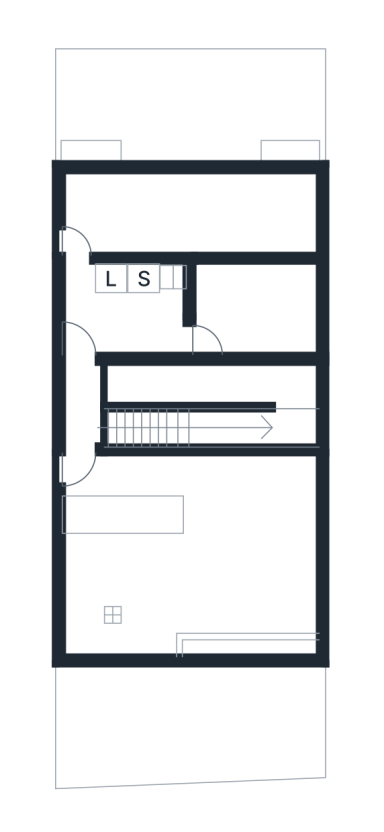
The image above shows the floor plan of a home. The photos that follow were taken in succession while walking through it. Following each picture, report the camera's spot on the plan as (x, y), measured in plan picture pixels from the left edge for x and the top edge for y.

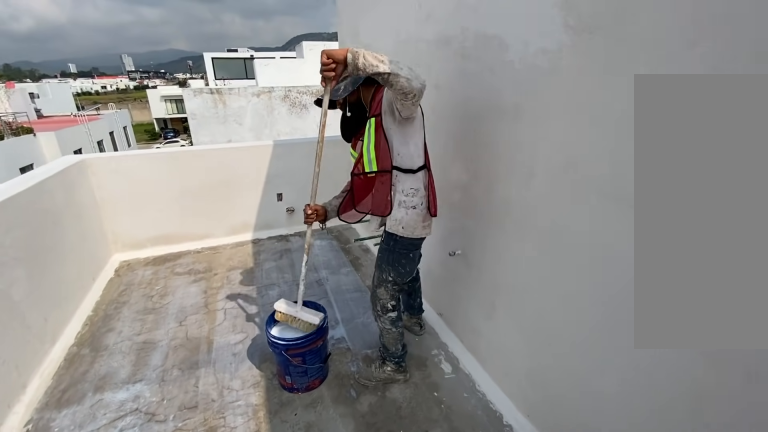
(138, 210)
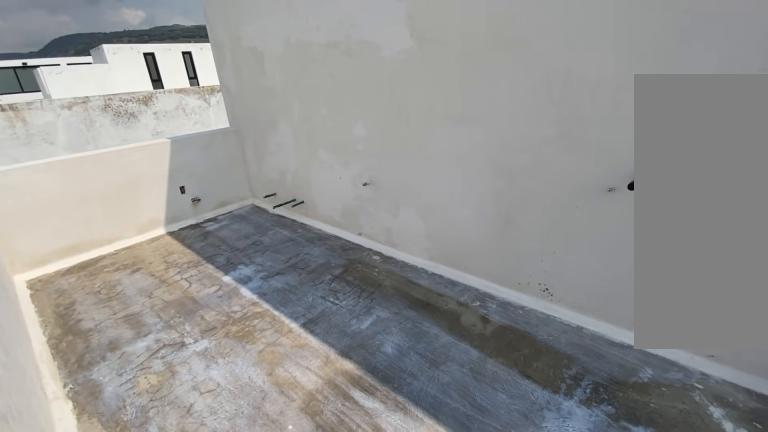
(93, 237)
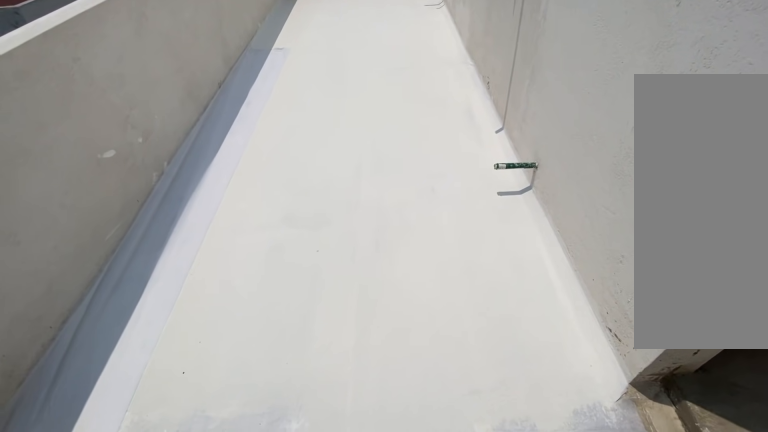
(74, 245)
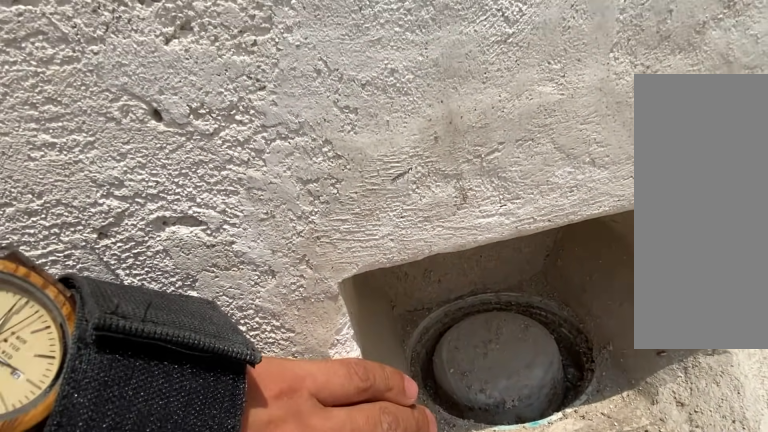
(71, 192)
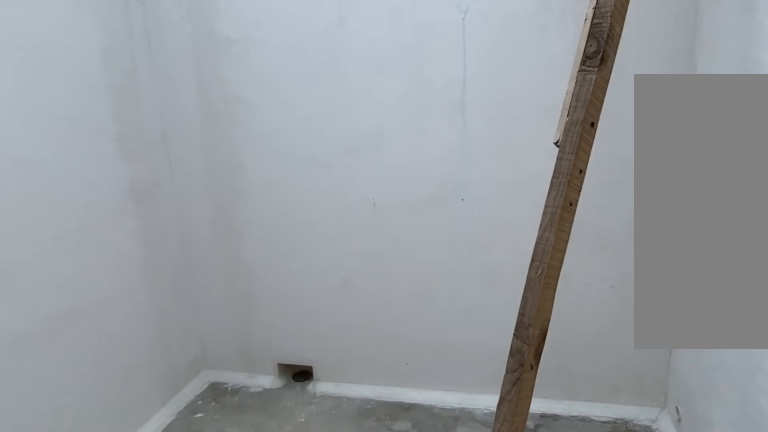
(185, 331)
